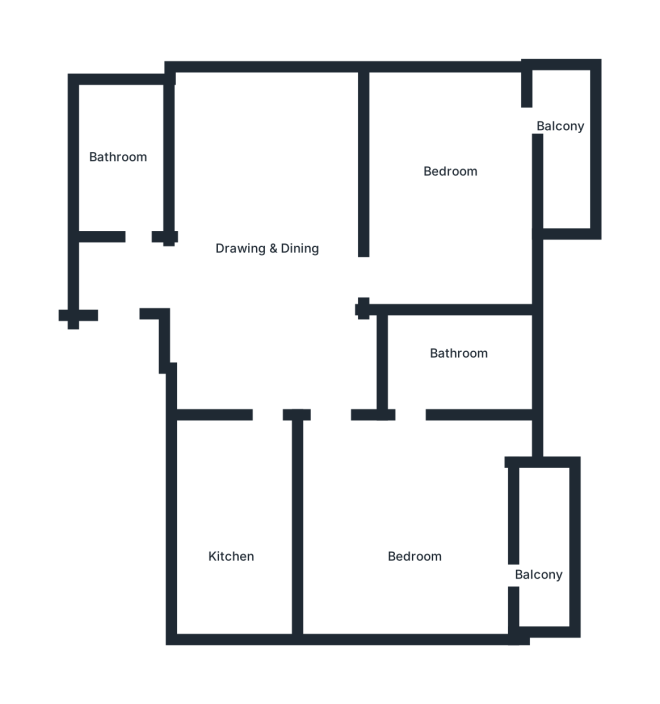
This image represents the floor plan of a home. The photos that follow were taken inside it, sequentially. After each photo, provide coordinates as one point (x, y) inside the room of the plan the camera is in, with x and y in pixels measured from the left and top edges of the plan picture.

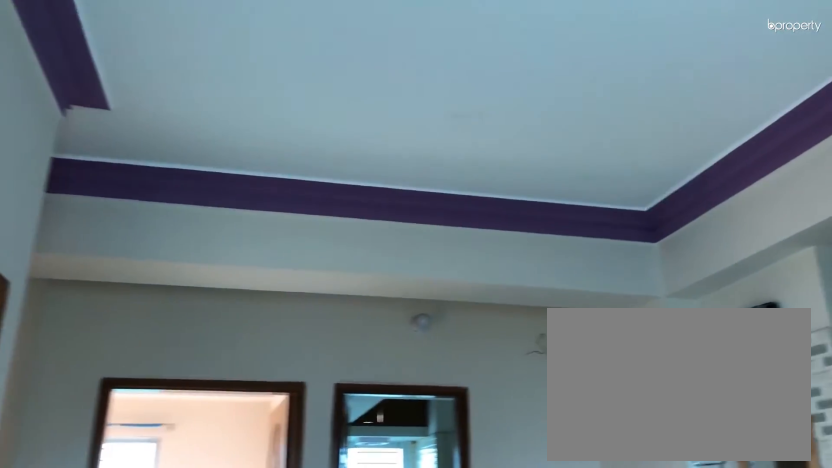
(250, 283)
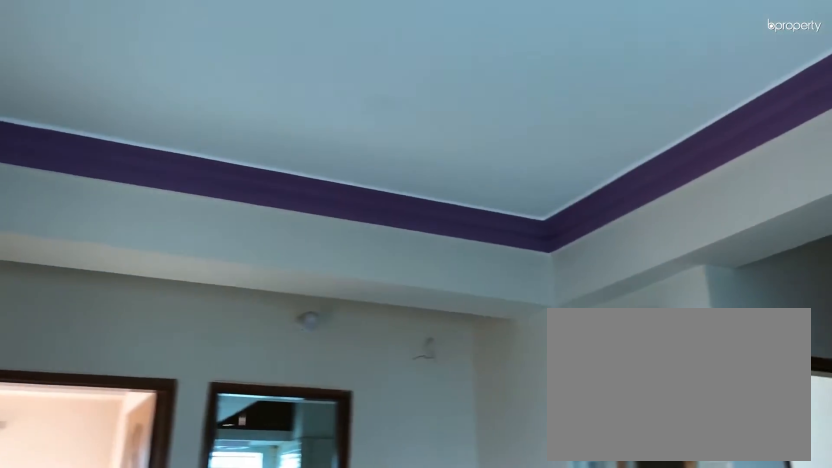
(250, 283)
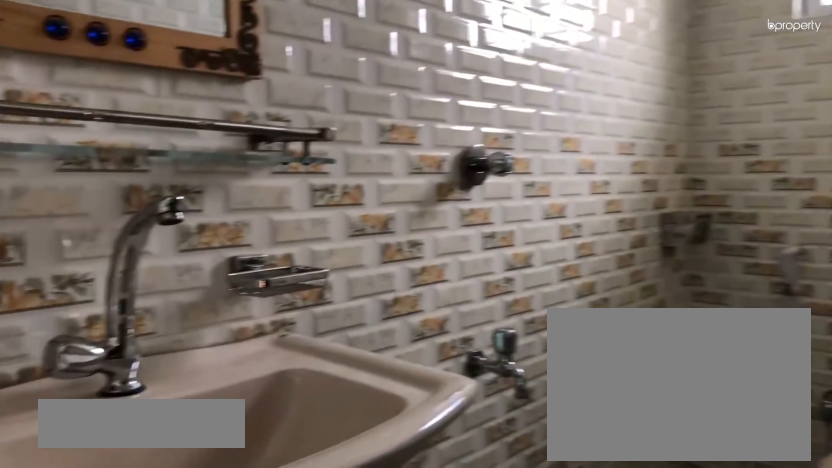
(126, 163)
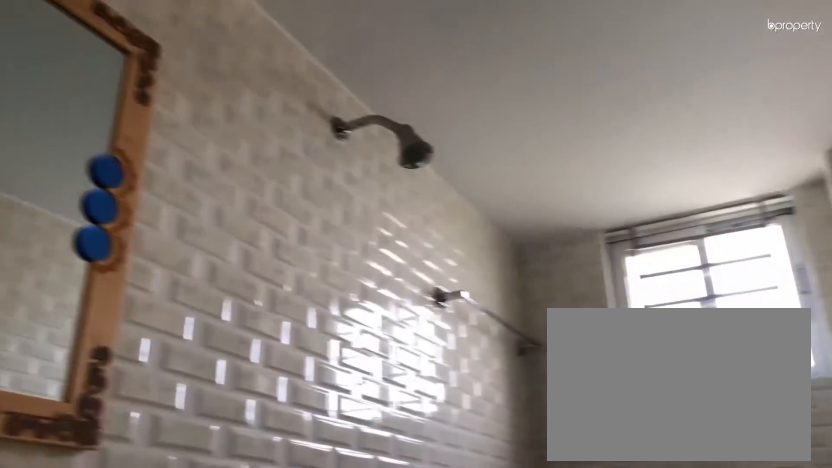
(126, 163)
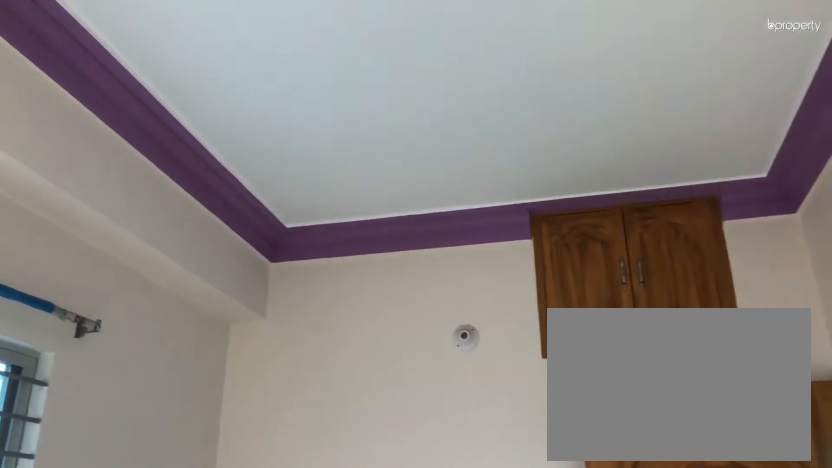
(454, 178)
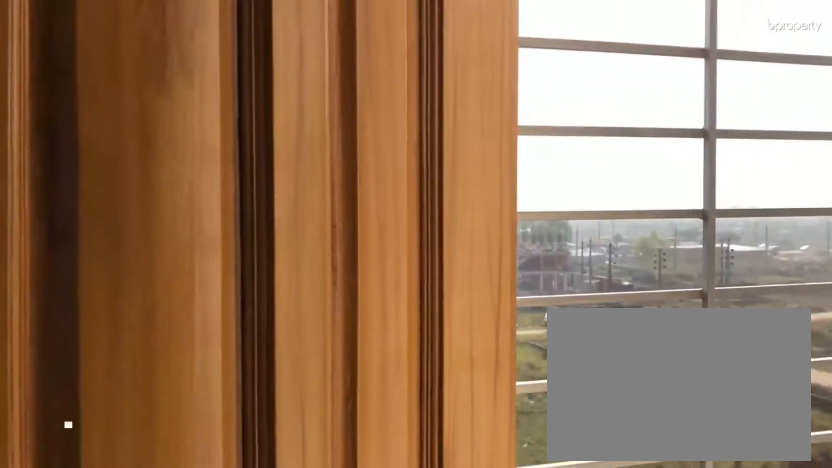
(566, 141)
